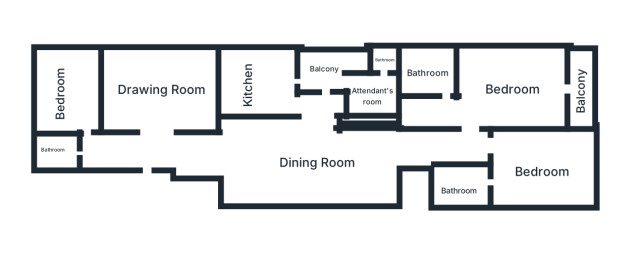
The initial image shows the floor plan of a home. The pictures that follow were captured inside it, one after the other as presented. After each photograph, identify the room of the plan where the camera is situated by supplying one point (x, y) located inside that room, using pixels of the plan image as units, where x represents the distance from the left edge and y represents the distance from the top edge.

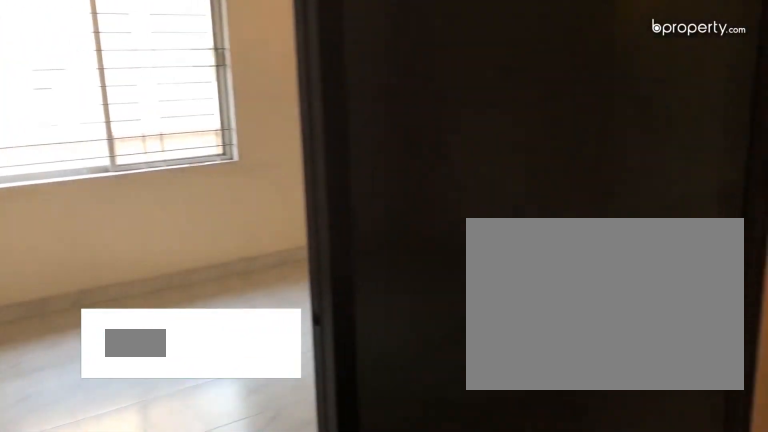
(151, 142)
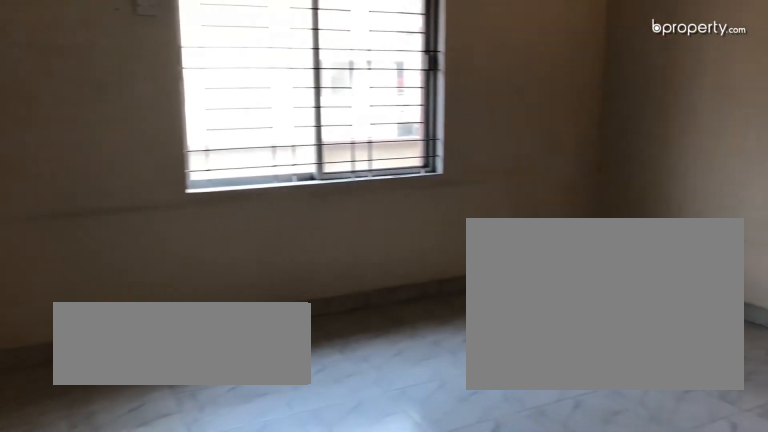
(154, 94)
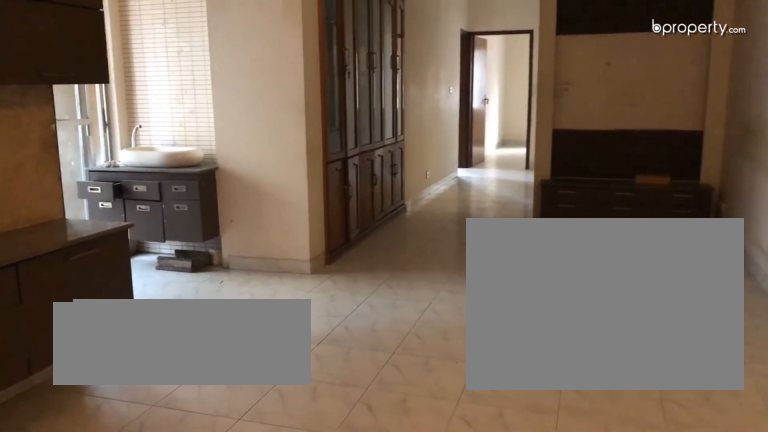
(267, 157)
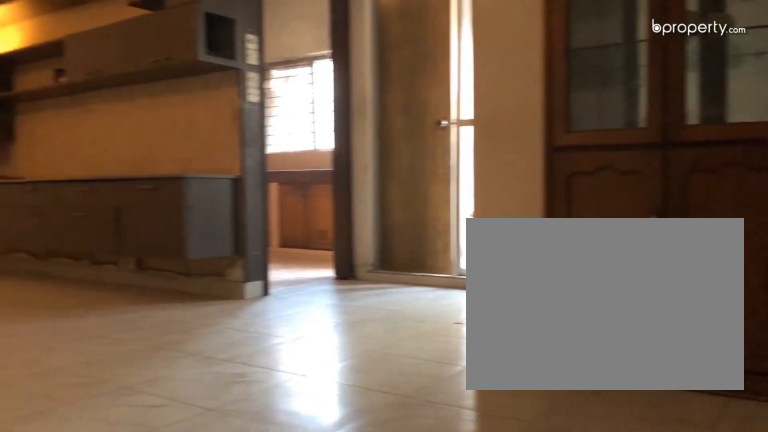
(267, 157)
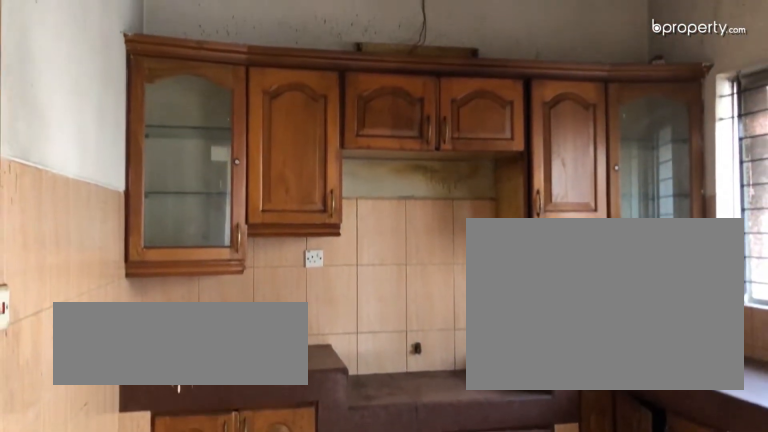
(253, 68)
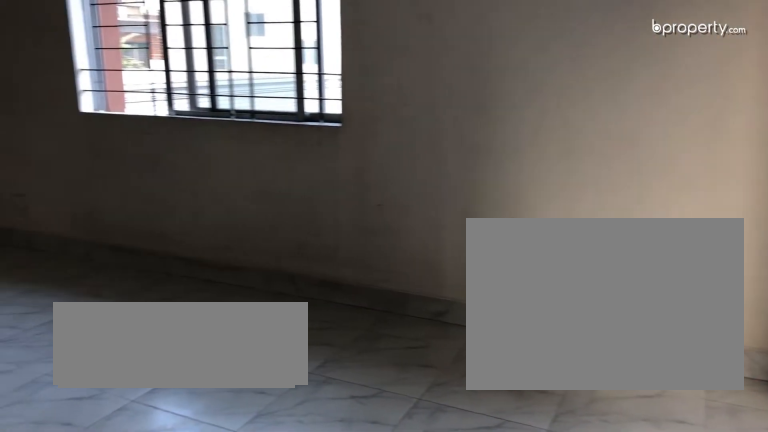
(509, 76)
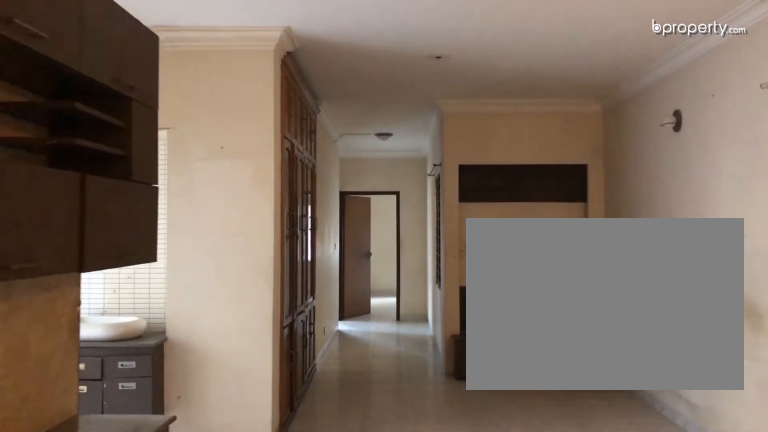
(268, 147)
